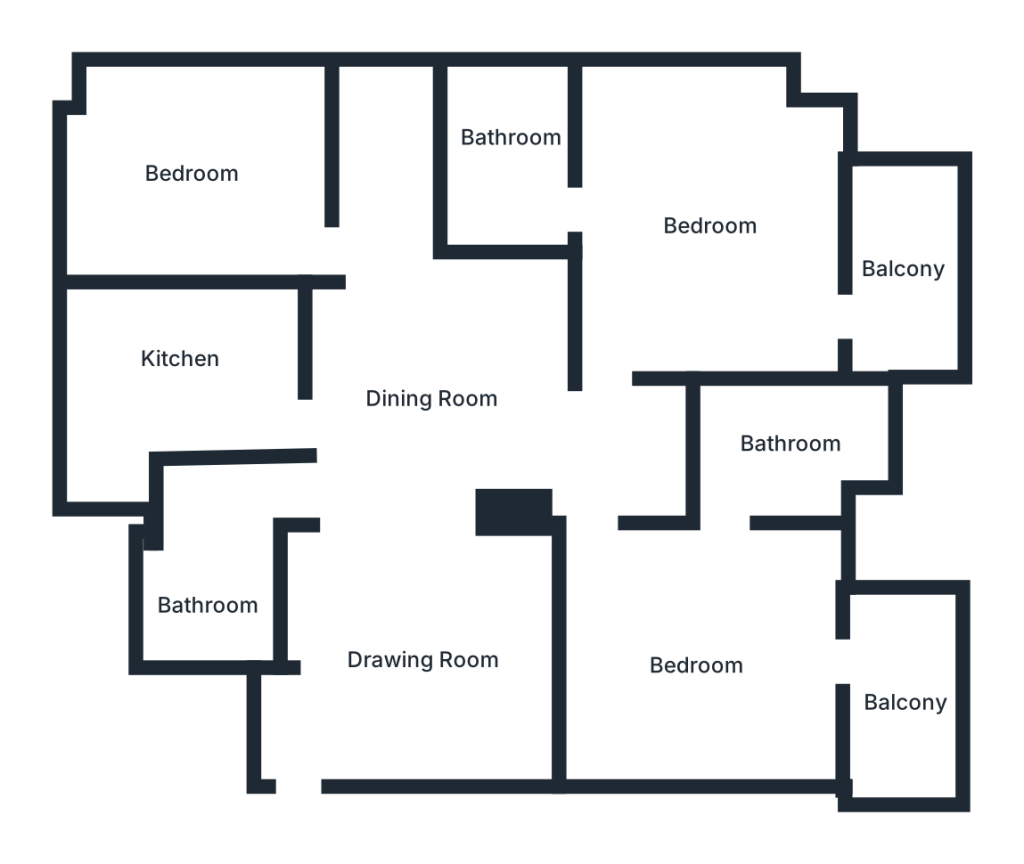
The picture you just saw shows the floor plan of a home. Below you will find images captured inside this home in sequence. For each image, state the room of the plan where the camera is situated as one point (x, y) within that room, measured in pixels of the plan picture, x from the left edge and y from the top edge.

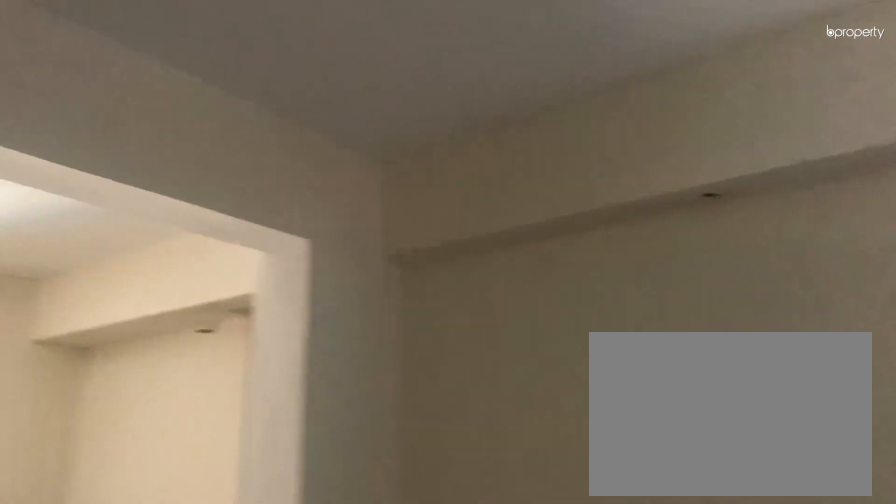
(416, 646)
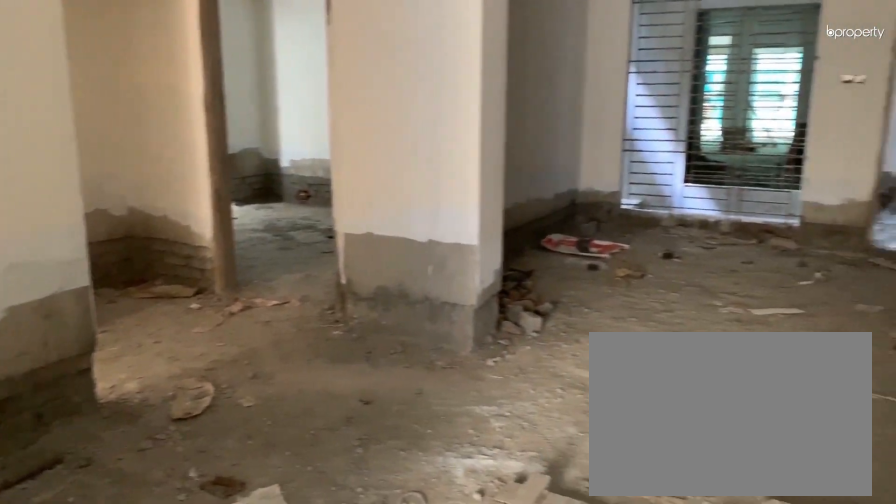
(442, 382)
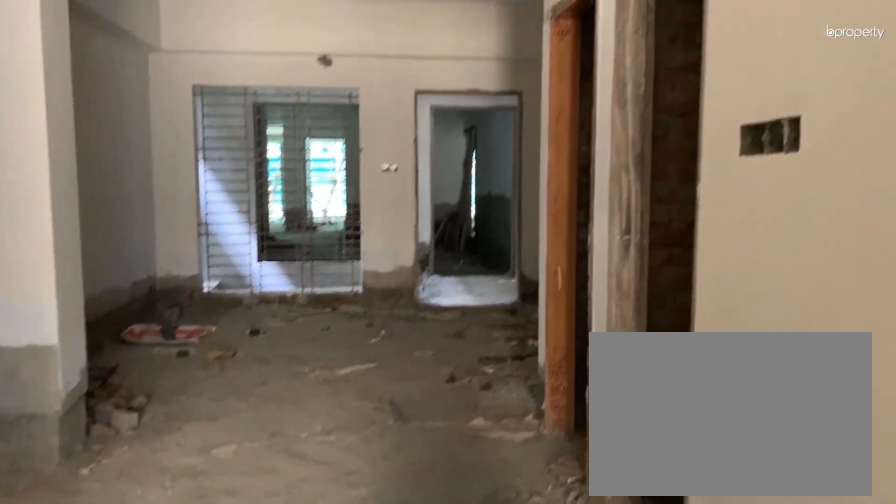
(442, 382)
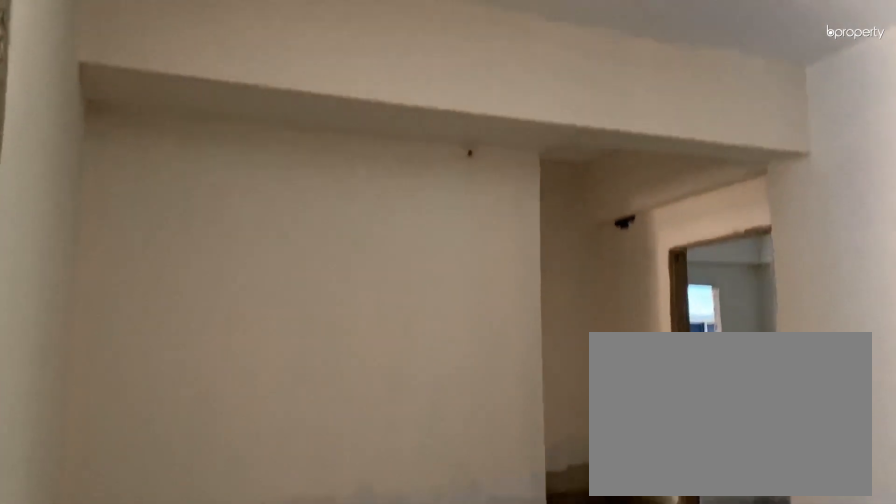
(442, 382)
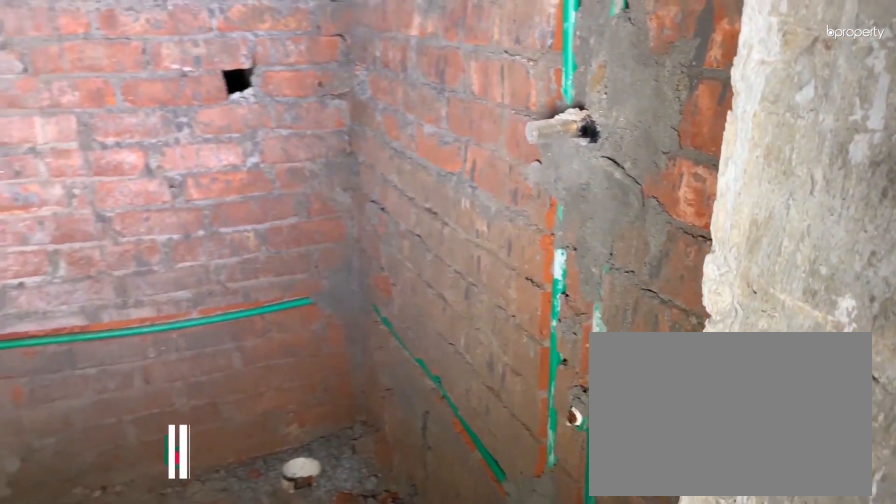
(204, 562)
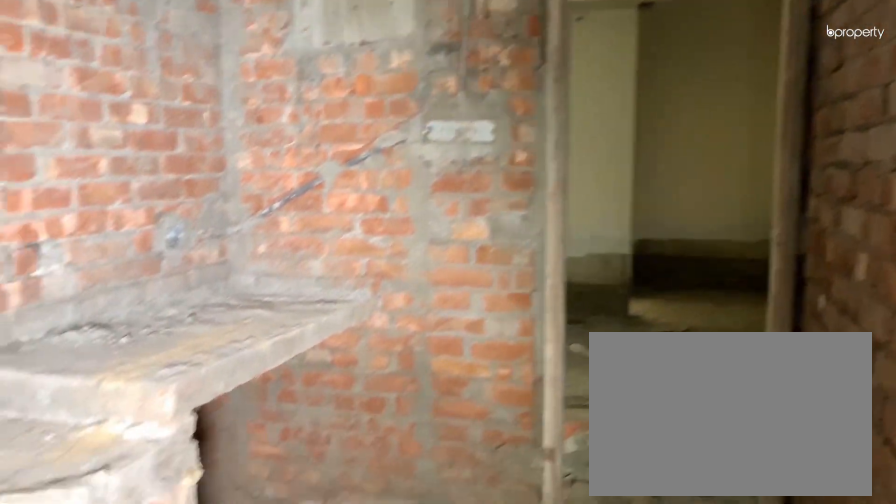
(159, 372)
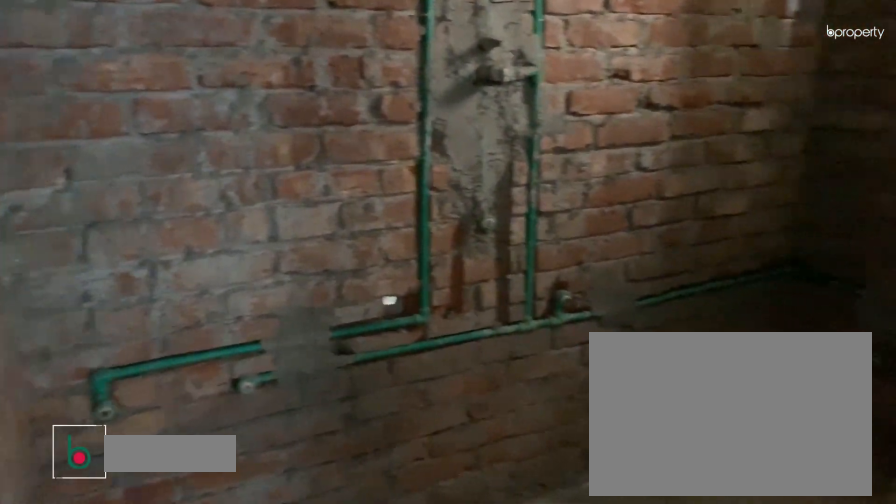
(507, 163)
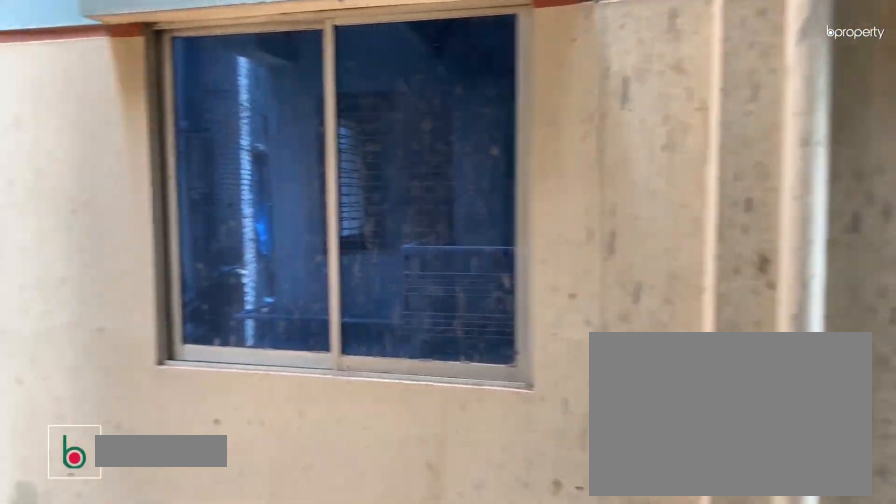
(910, 255)
